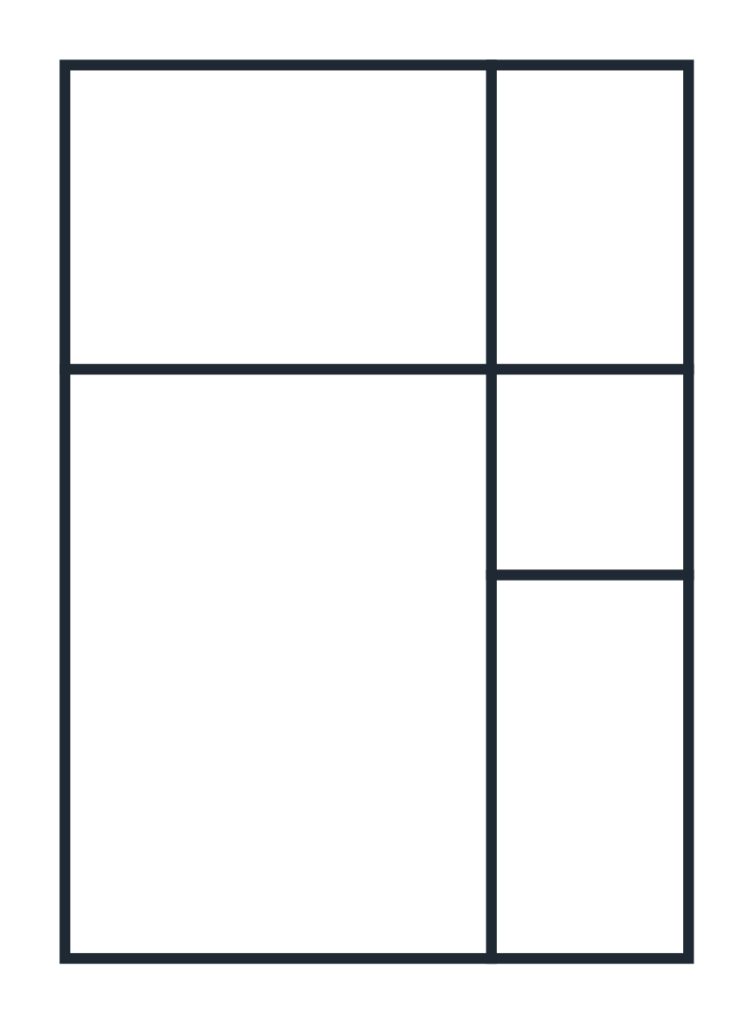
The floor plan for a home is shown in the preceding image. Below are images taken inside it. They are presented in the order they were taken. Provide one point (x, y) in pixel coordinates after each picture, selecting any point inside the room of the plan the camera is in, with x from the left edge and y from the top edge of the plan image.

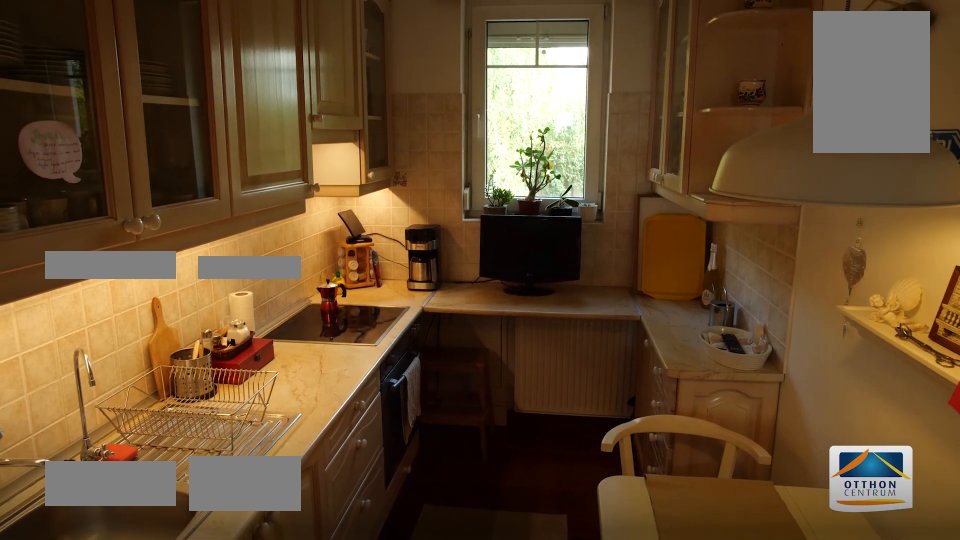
(579, 757)
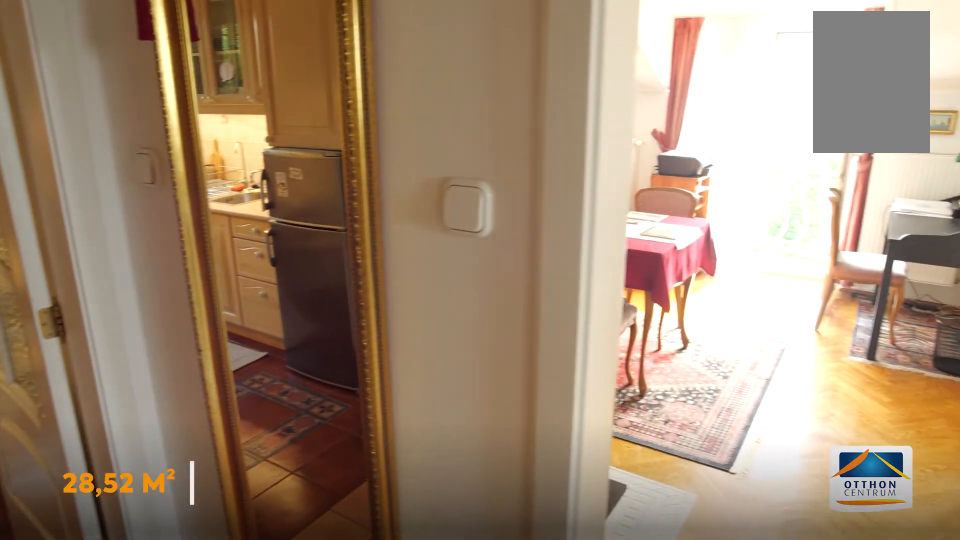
(294, 667)
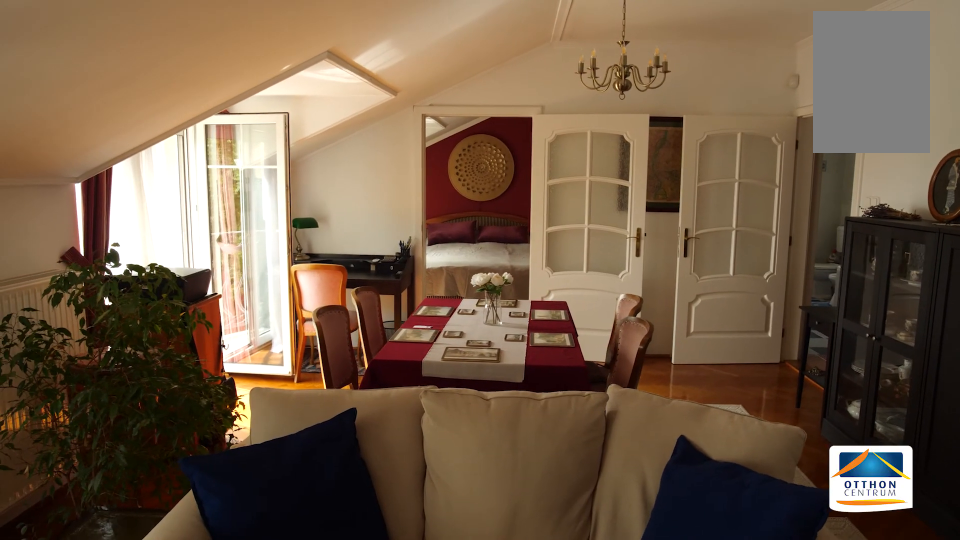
(293, 666)
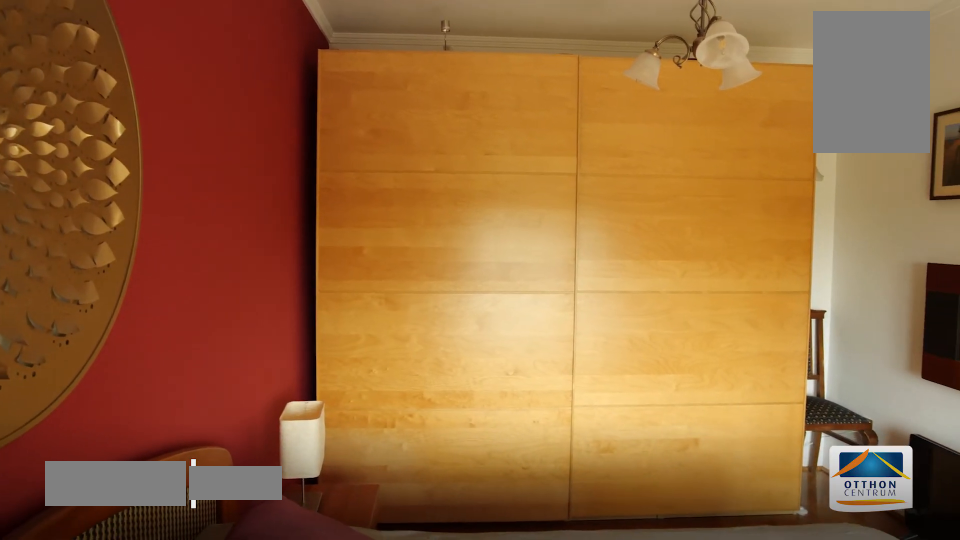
(292, 229)
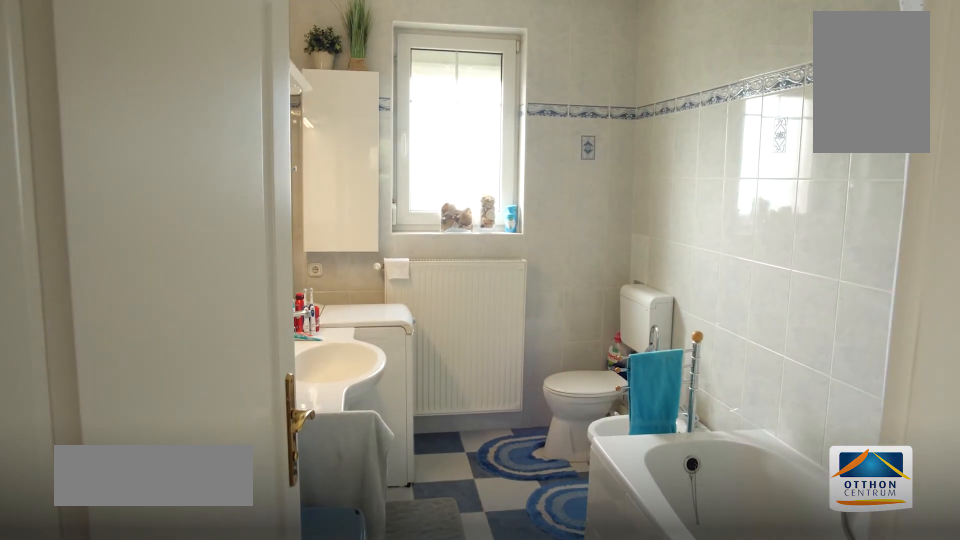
(587, 229)
